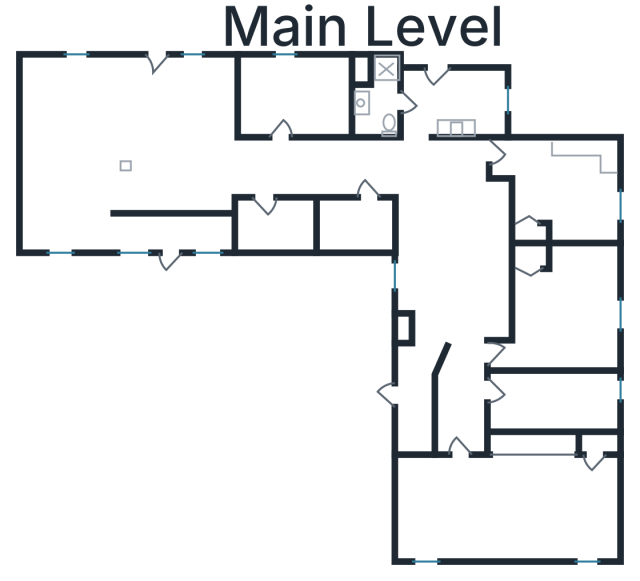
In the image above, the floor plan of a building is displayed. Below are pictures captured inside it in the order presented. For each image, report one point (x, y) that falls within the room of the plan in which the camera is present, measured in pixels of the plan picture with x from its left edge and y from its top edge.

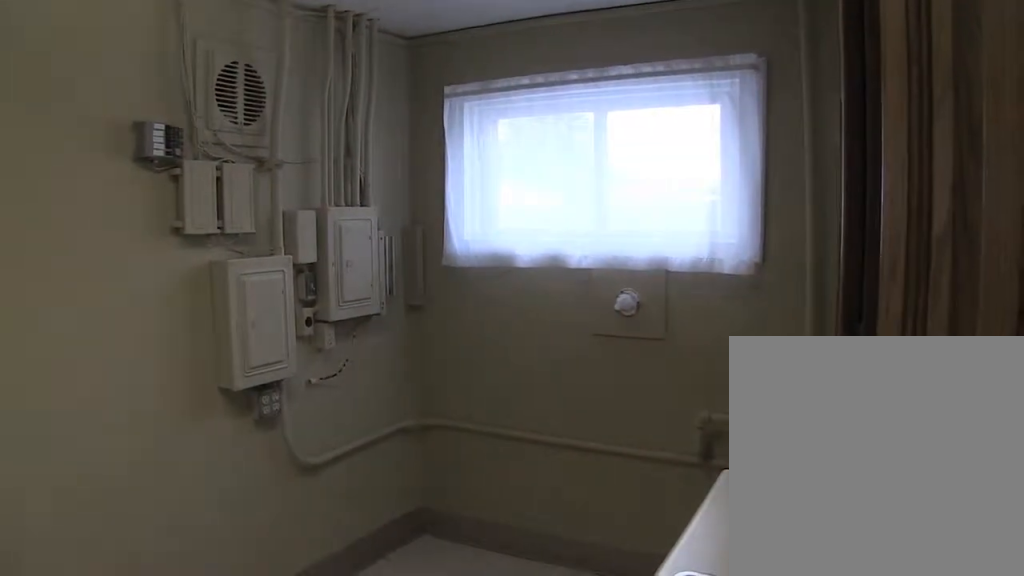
(453, 102)
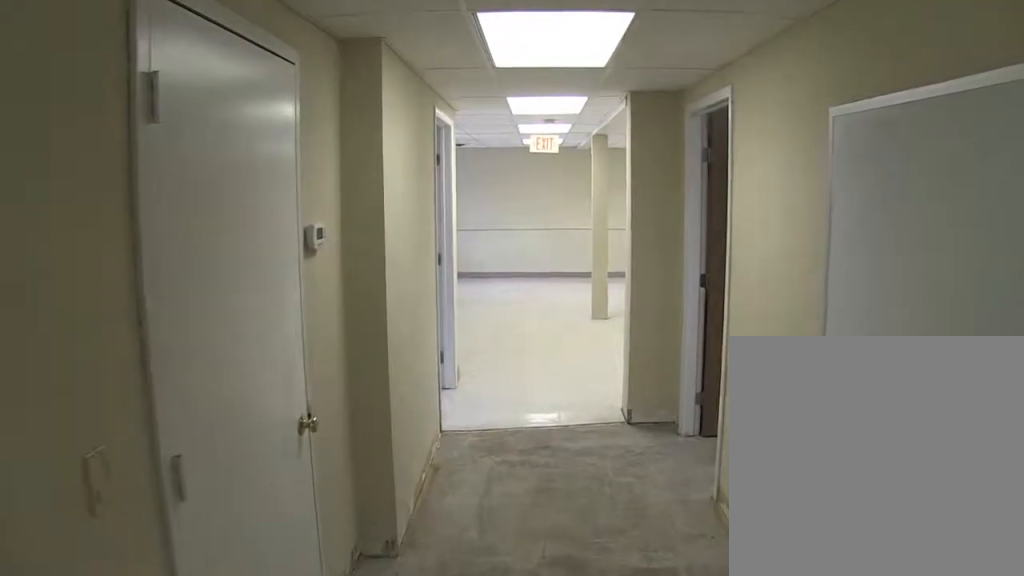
(316, 166)
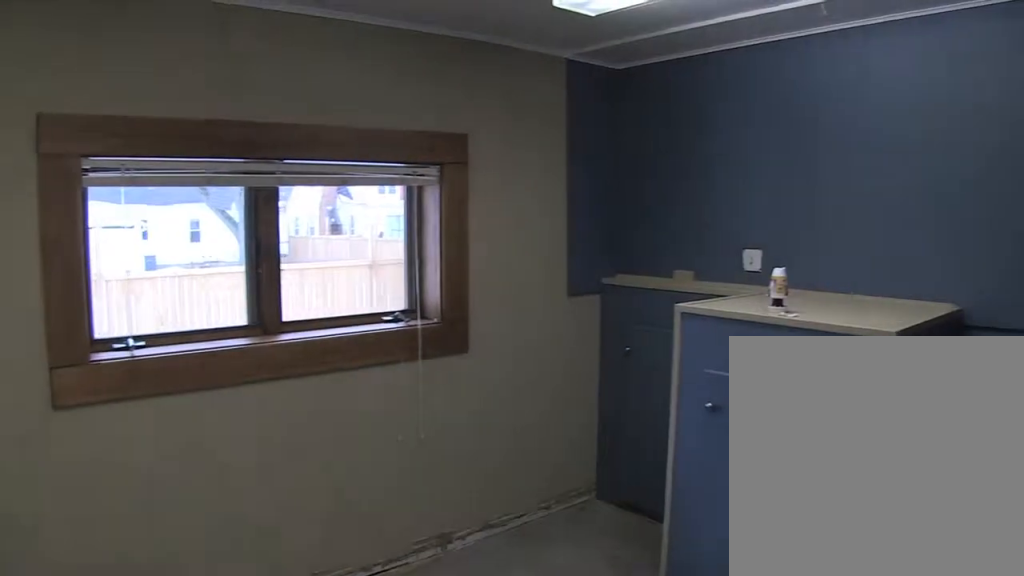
(295, 96)
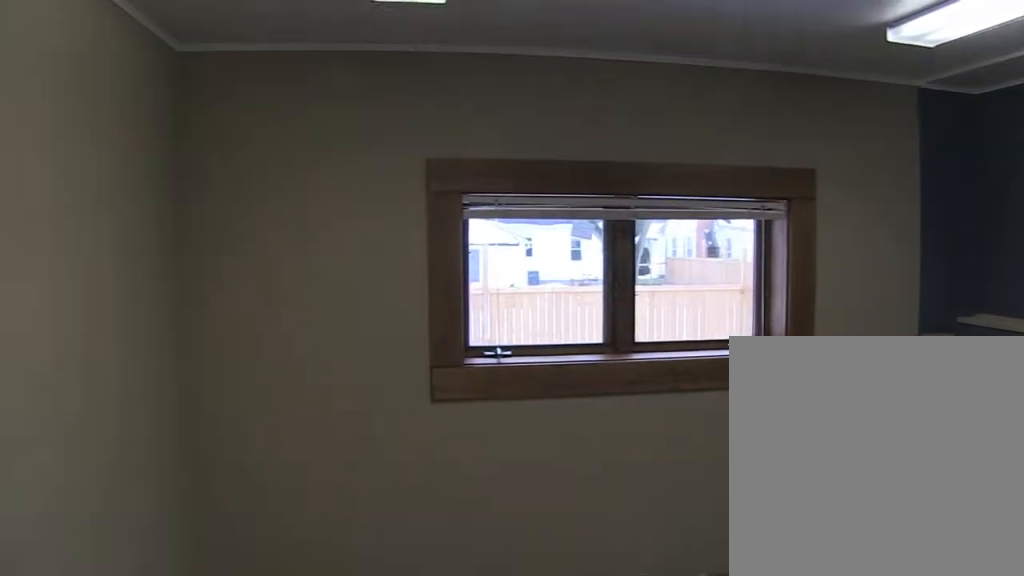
(295, 96)
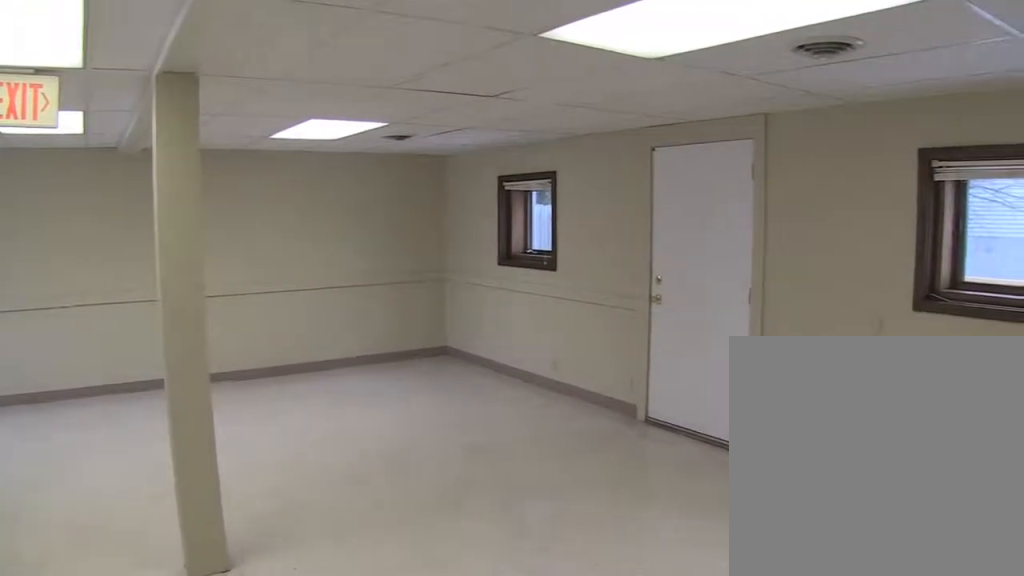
(122, 143)
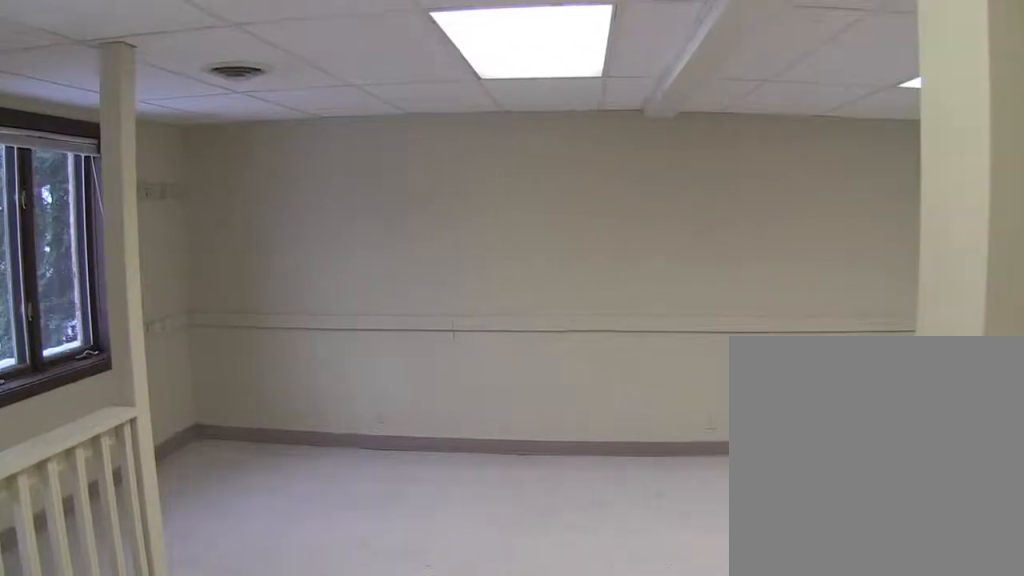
(122, 143)
